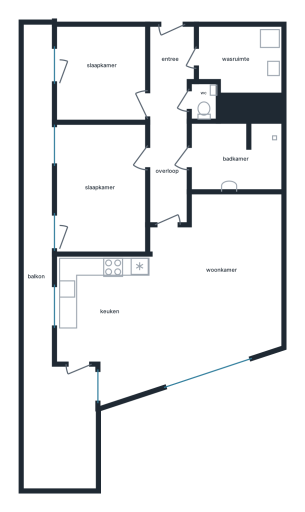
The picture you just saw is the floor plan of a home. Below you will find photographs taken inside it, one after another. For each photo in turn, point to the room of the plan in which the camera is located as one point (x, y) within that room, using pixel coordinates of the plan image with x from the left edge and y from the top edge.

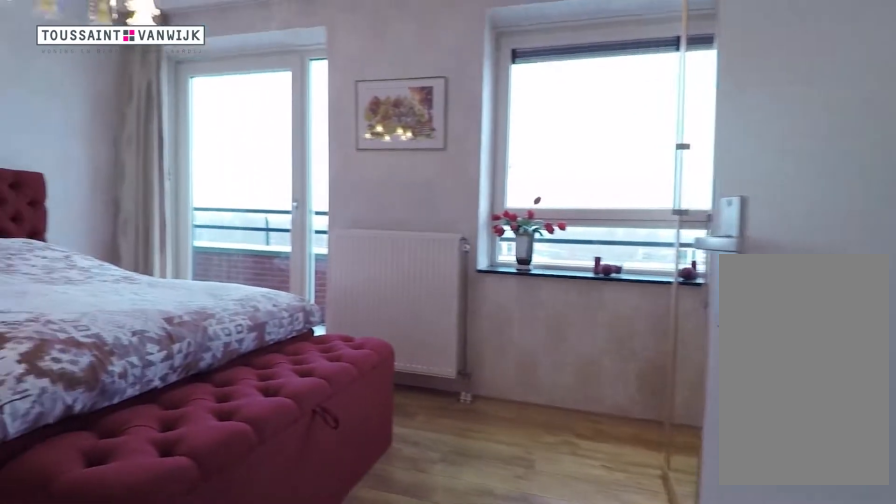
(103, 189)
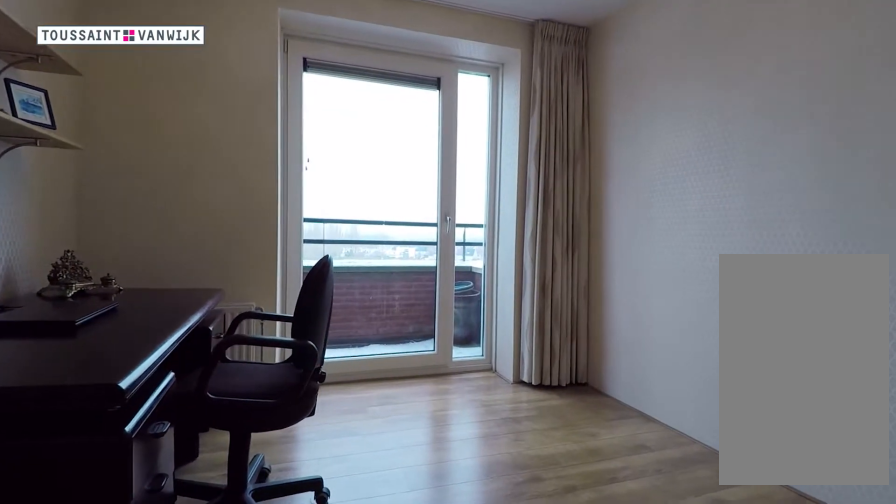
(102, 74)
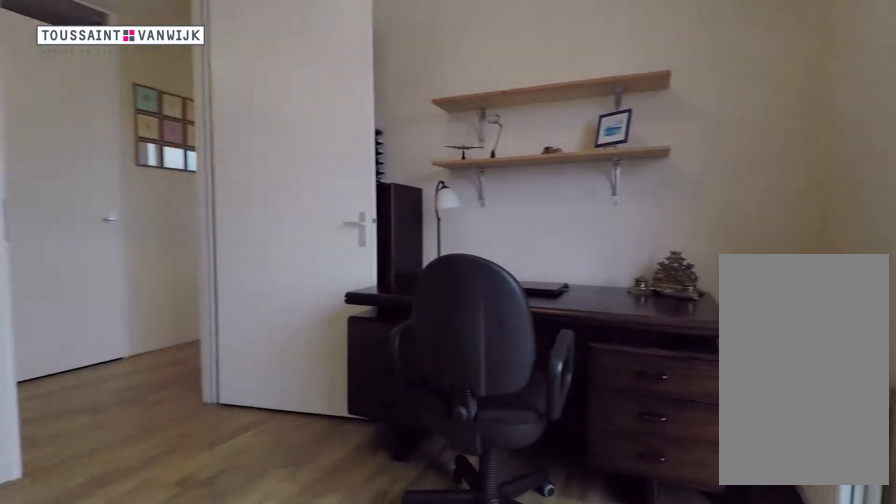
(102, 74)
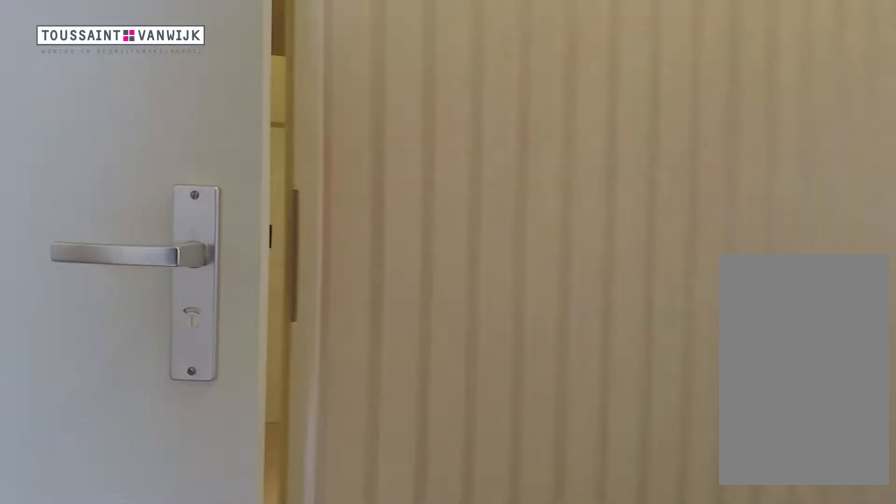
(169, 122)
